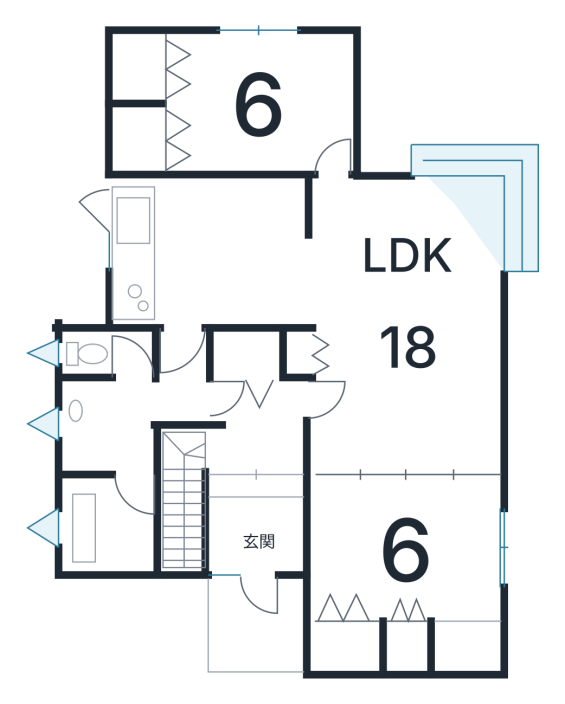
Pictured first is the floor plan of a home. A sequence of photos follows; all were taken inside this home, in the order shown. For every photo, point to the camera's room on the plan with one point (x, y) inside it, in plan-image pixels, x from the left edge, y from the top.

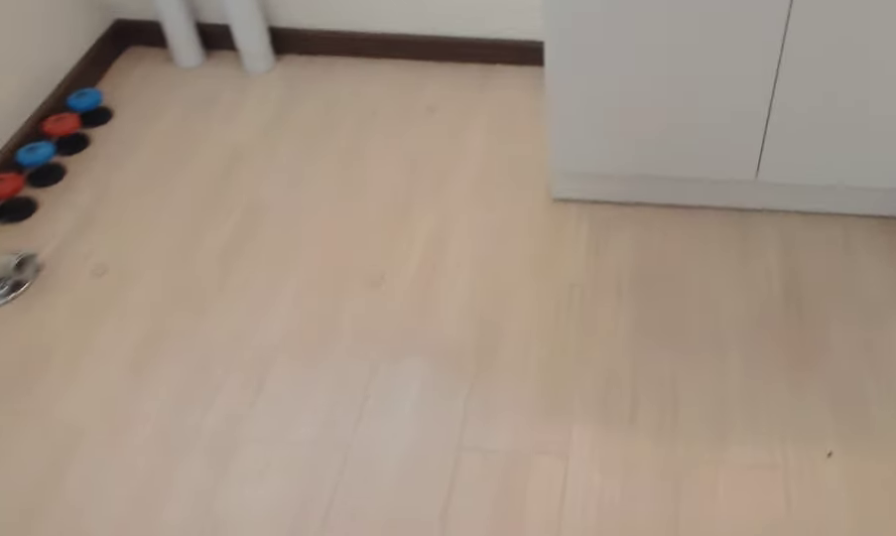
(124, 431)
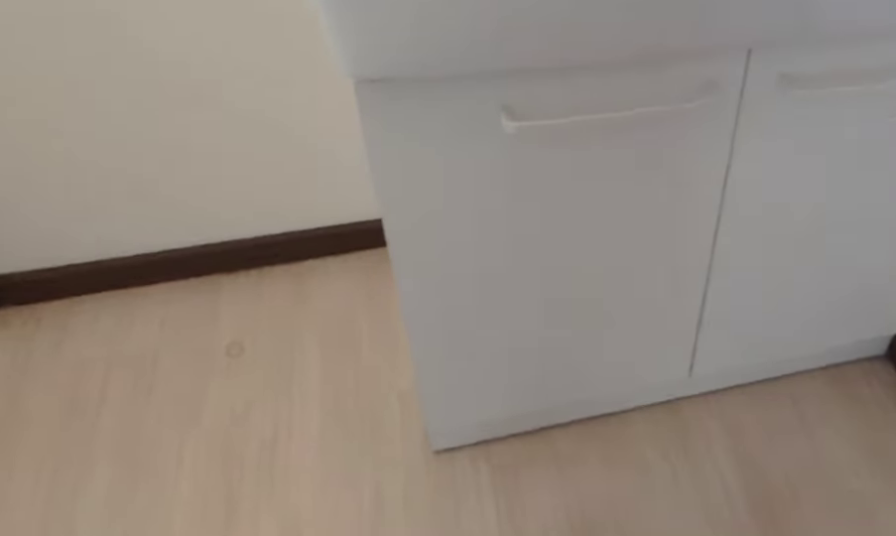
(124, 431)
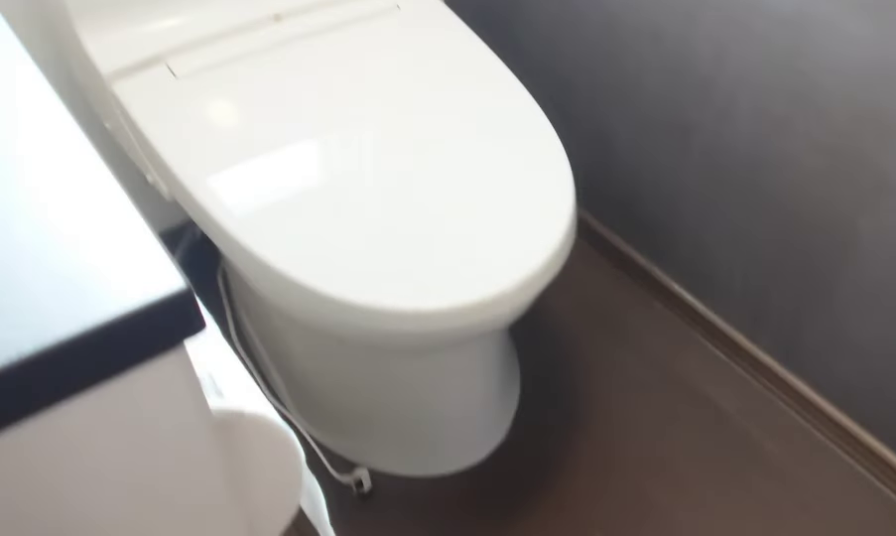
(122, 354)
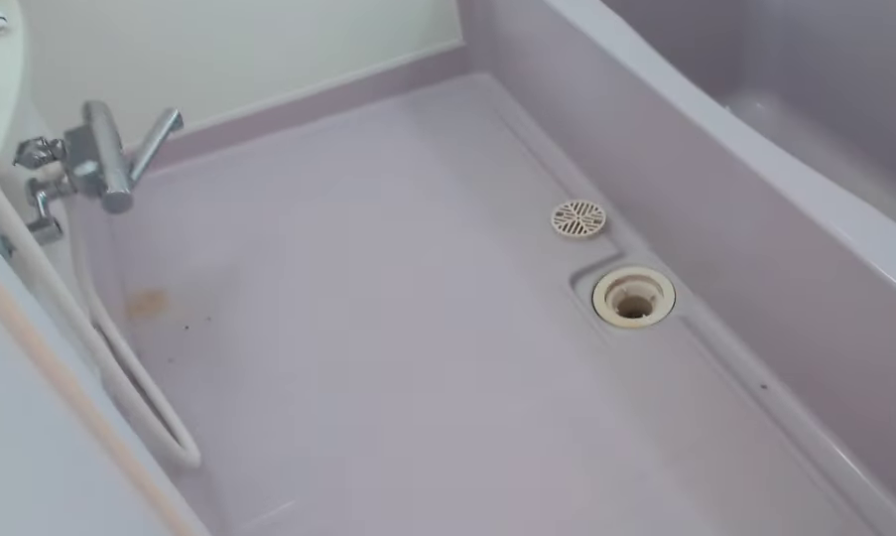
(104, 527)
